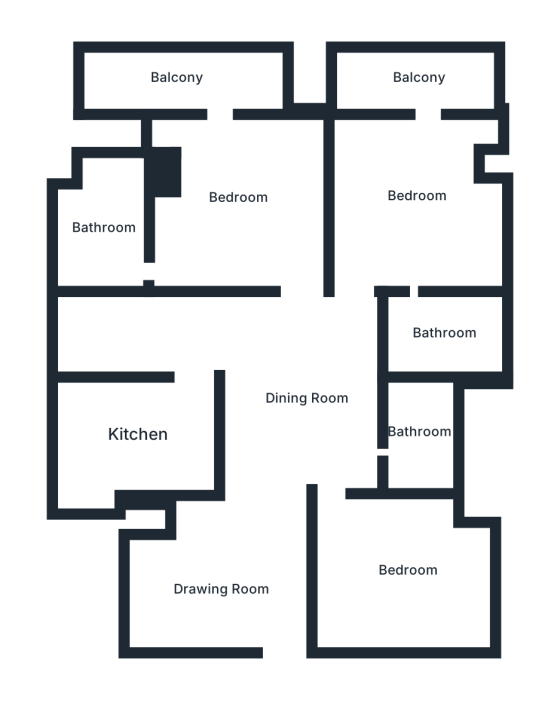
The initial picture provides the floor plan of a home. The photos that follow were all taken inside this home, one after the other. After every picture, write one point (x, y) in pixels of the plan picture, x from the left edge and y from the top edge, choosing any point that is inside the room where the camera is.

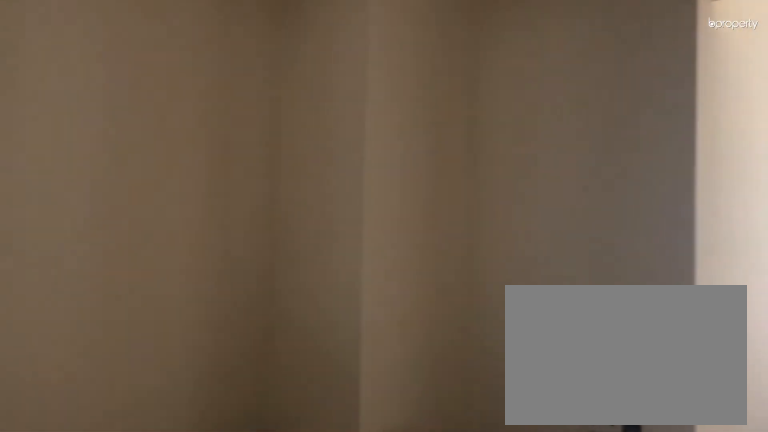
(227, 588)
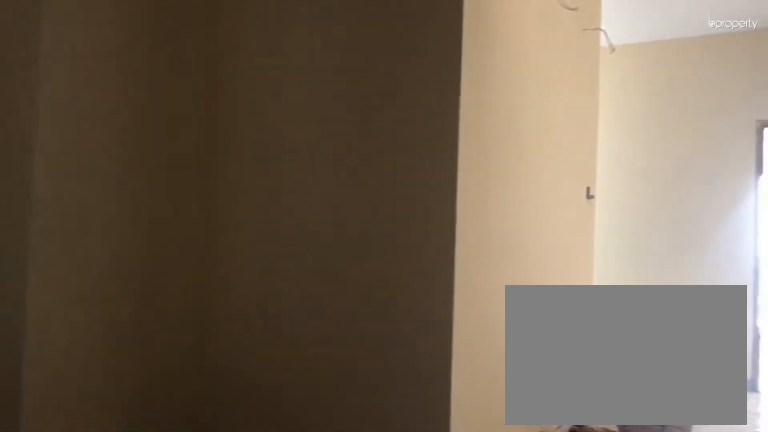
(227, 588)
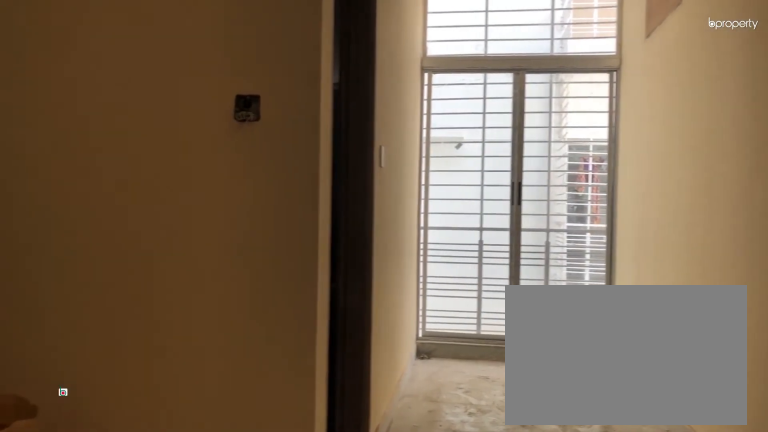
(305, 398)
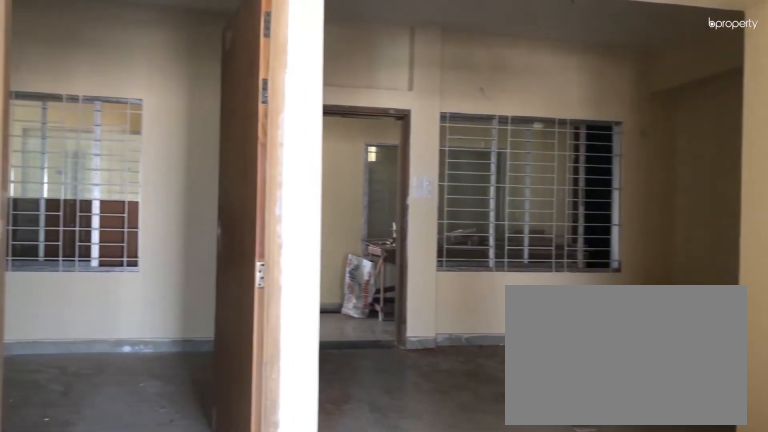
(305, 398)
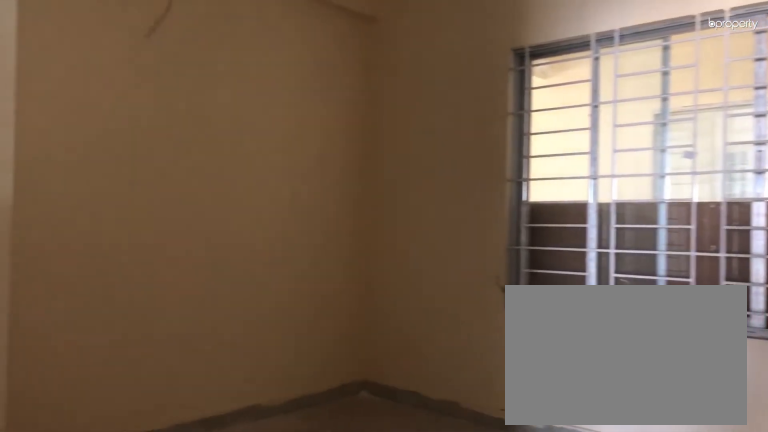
(408, 573)
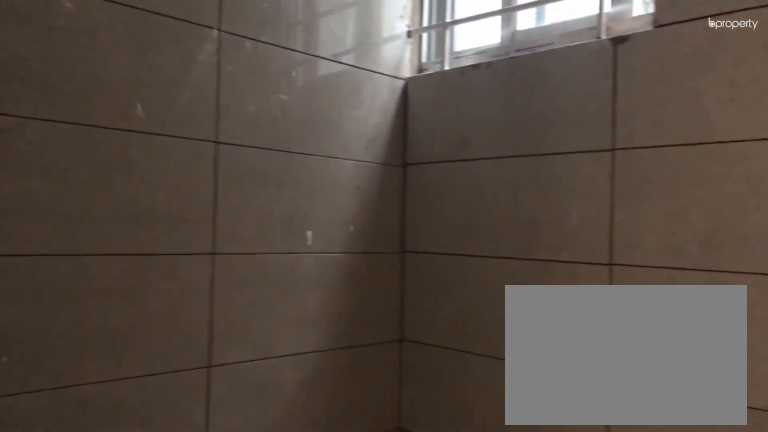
(417, 429)
